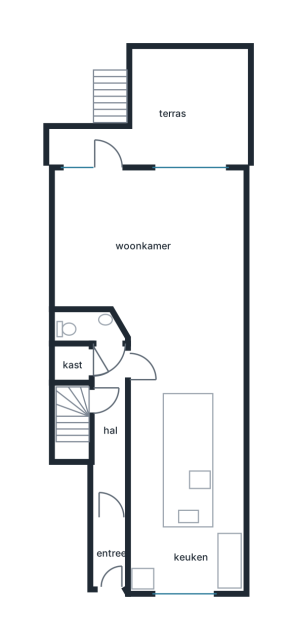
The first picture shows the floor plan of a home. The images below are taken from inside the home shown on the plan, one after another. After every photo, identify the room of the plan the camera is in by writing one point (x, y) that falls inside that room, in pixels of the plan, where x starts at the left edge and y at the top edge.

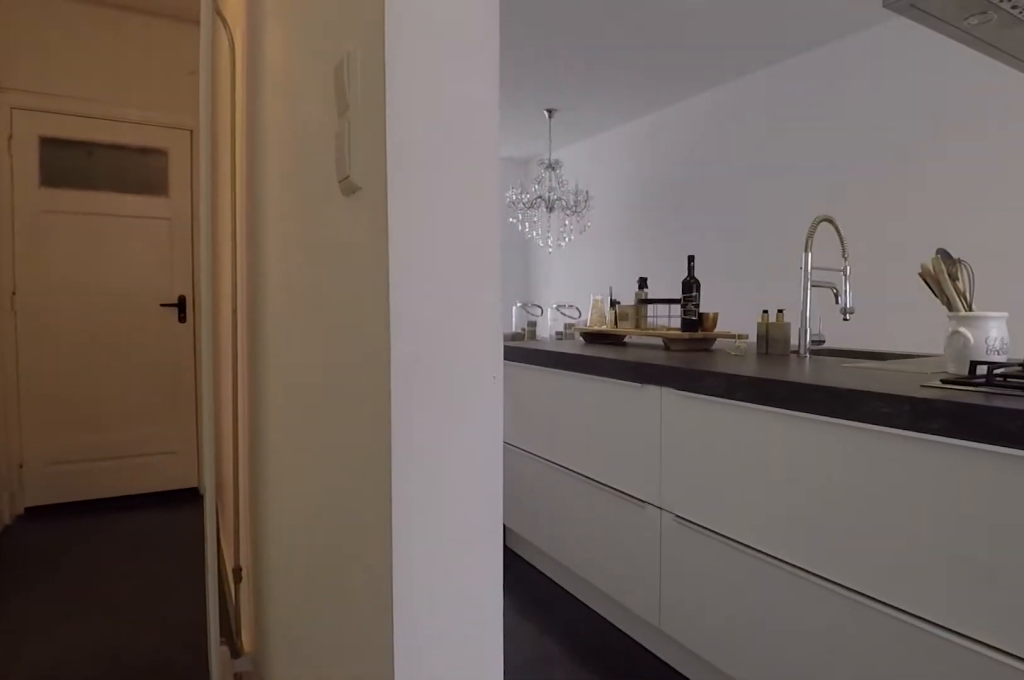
(110, 463)
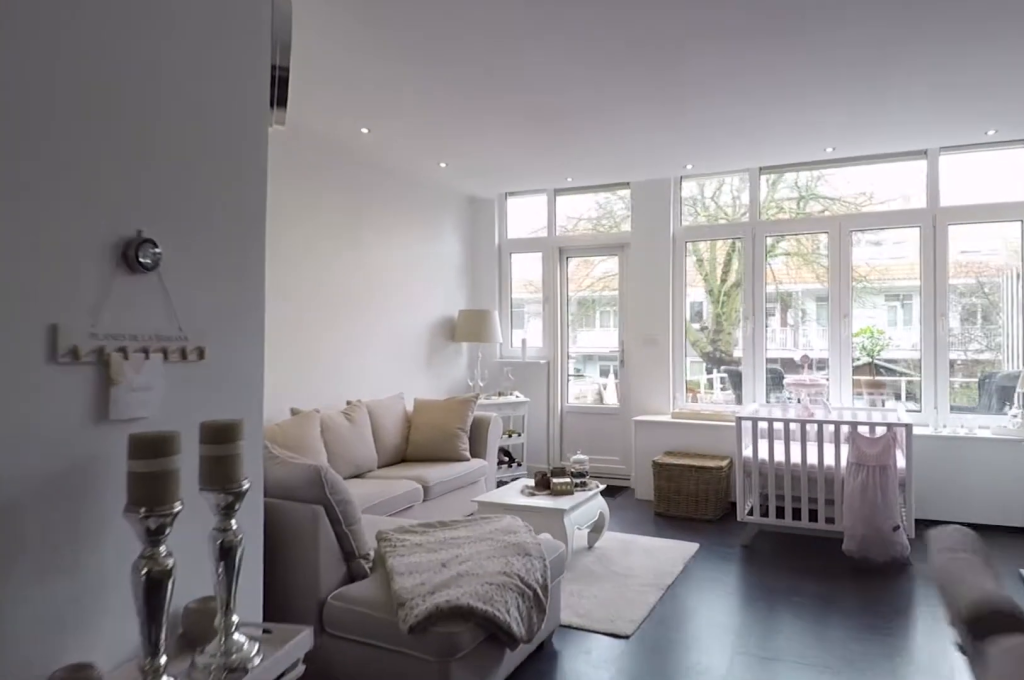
(186, 463)
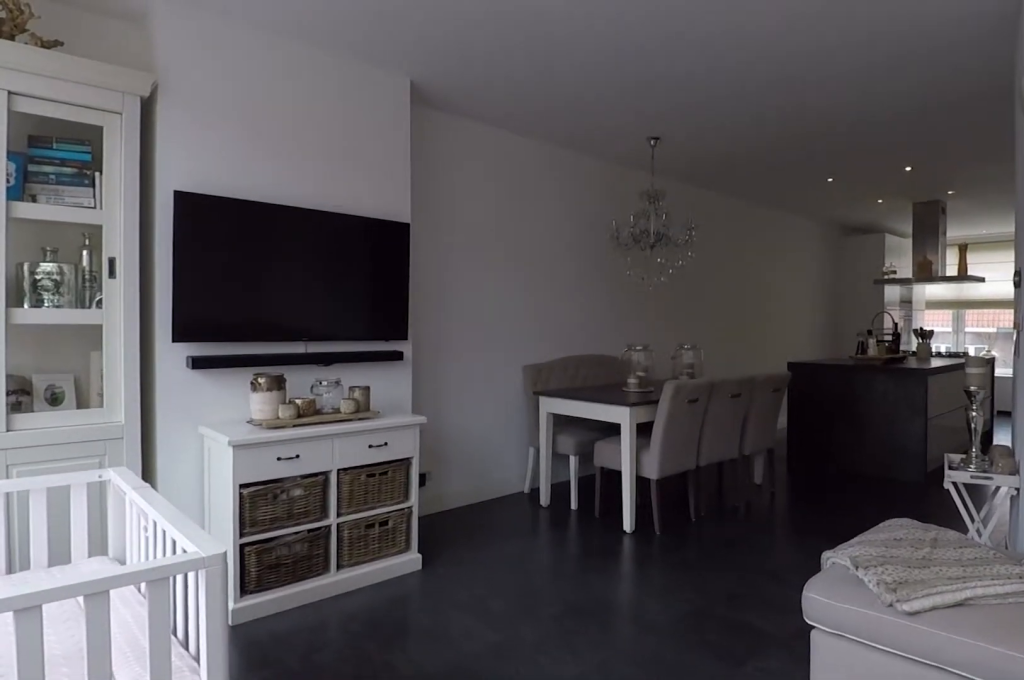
(102, 242)
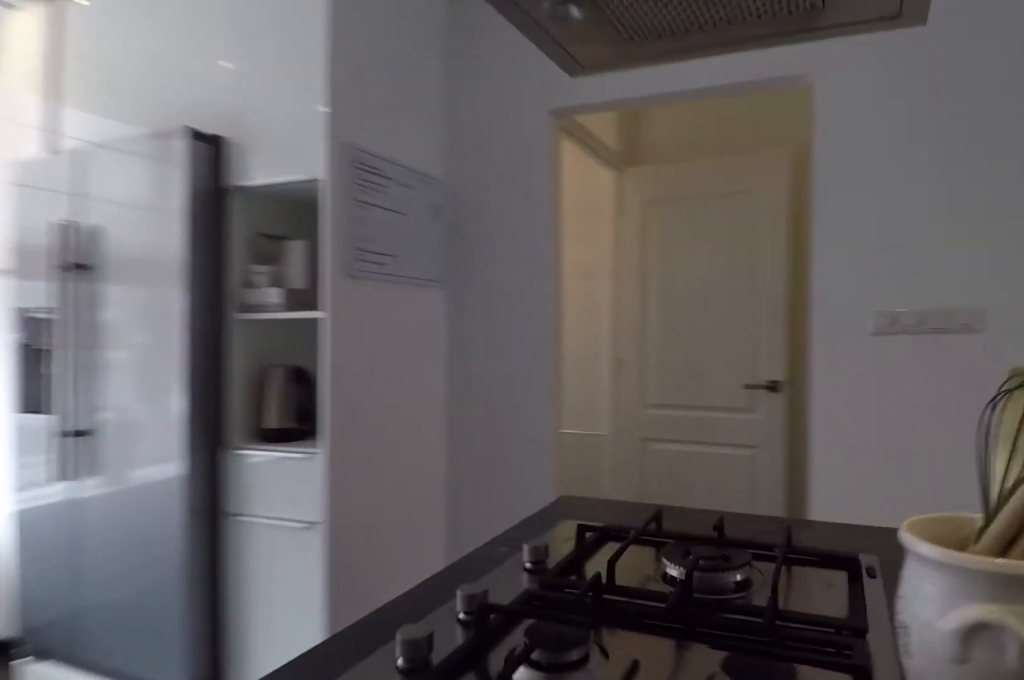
(186, 463)
